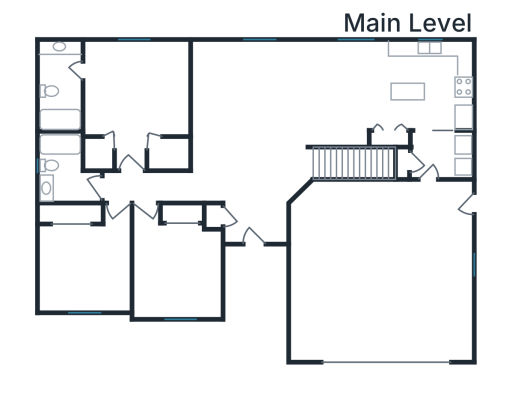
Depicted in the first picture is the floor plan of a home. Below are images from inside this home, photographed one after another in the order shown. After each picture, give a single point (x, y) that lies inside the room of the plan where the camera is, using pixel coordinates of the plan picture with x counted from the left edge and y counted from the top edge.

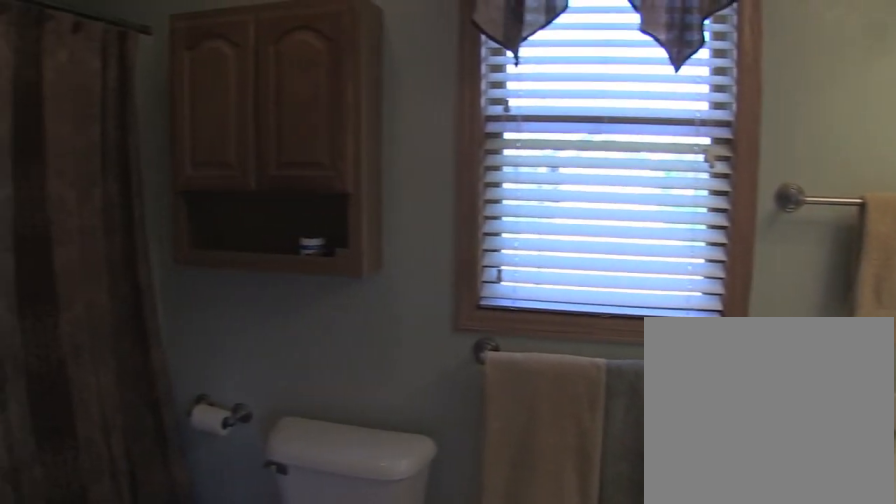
(62, 87)
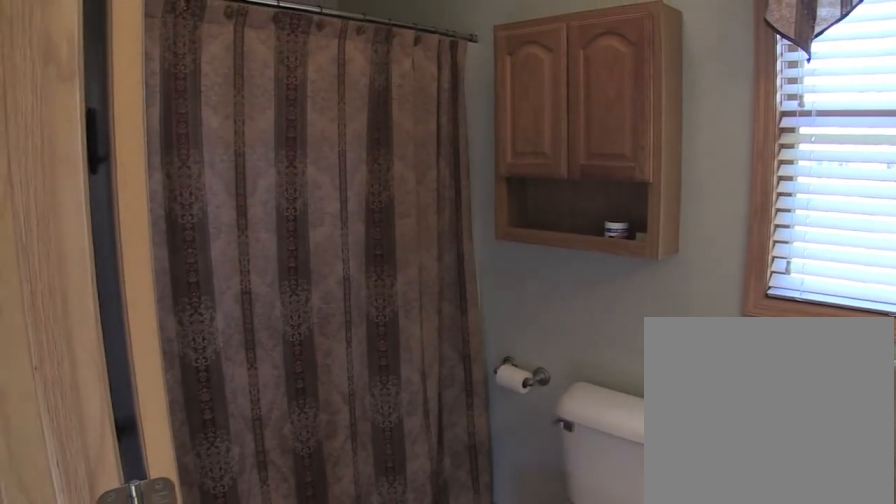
(62, 87)
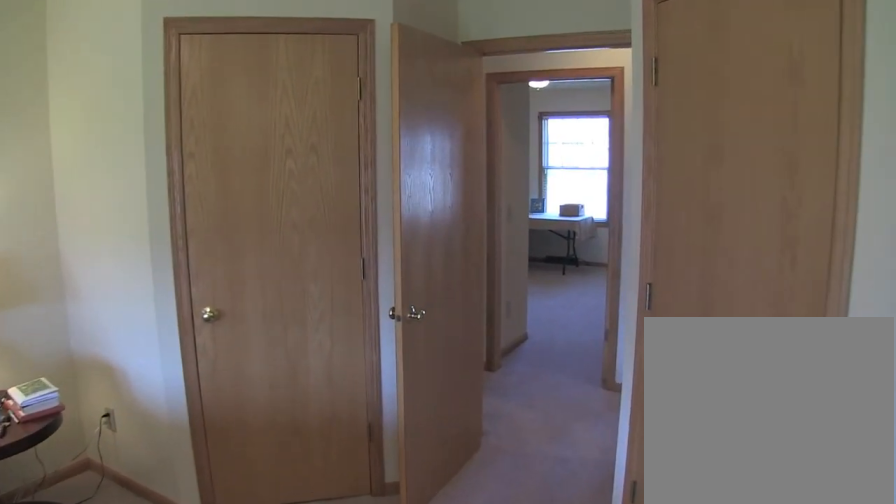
(136, 95)
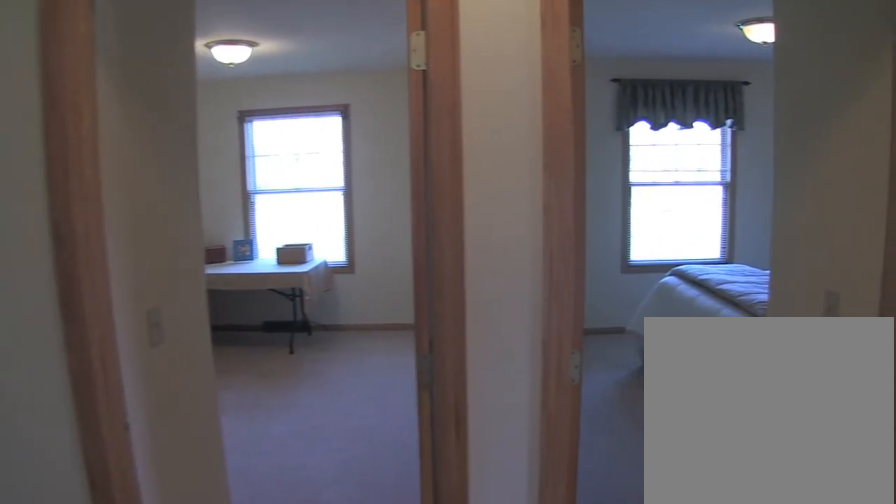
(147, 185)
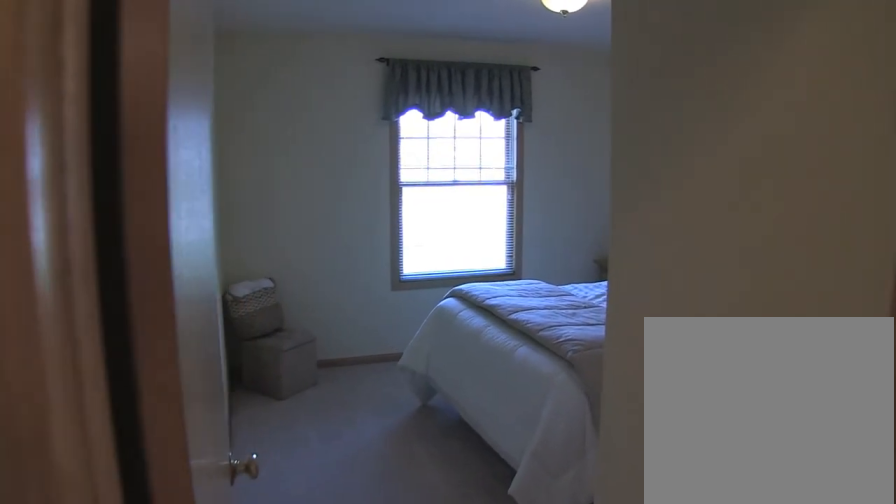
(88, 264)
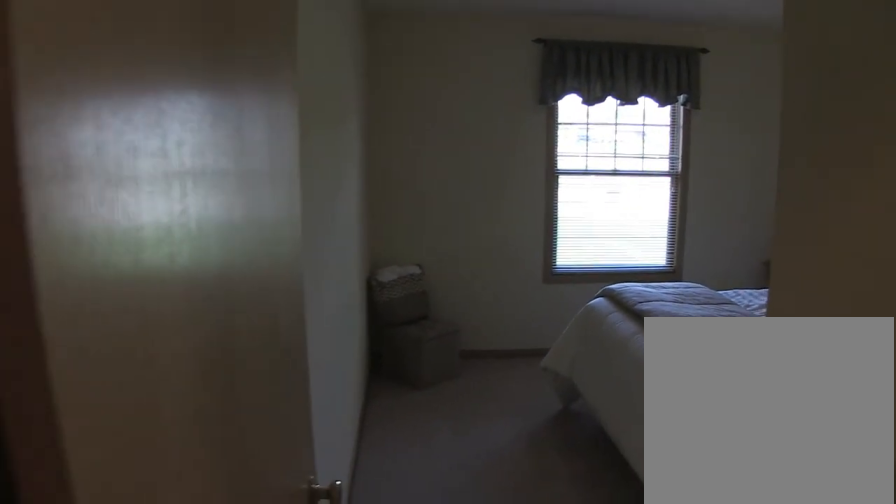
(88, 264)
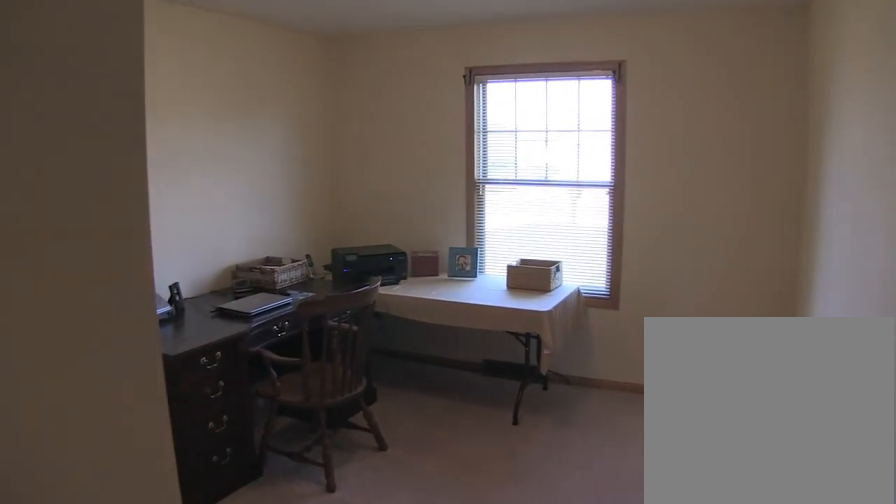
(176, 268)
